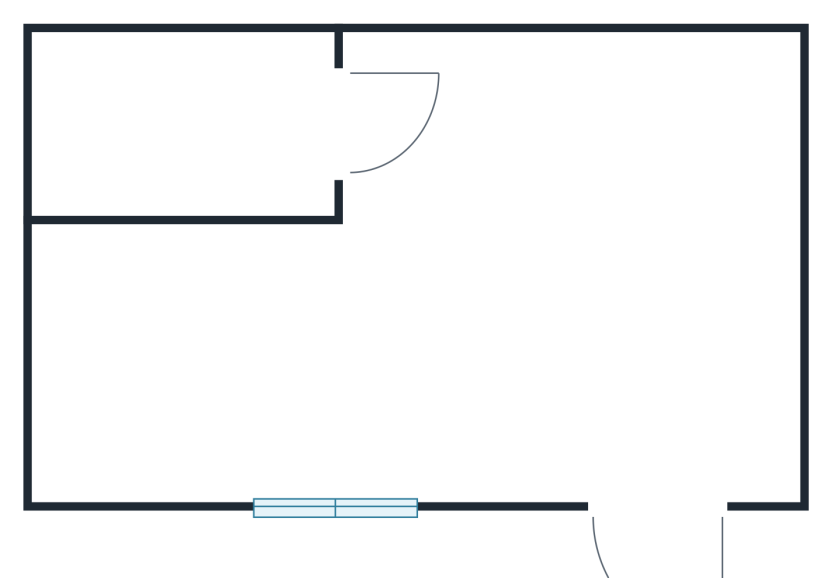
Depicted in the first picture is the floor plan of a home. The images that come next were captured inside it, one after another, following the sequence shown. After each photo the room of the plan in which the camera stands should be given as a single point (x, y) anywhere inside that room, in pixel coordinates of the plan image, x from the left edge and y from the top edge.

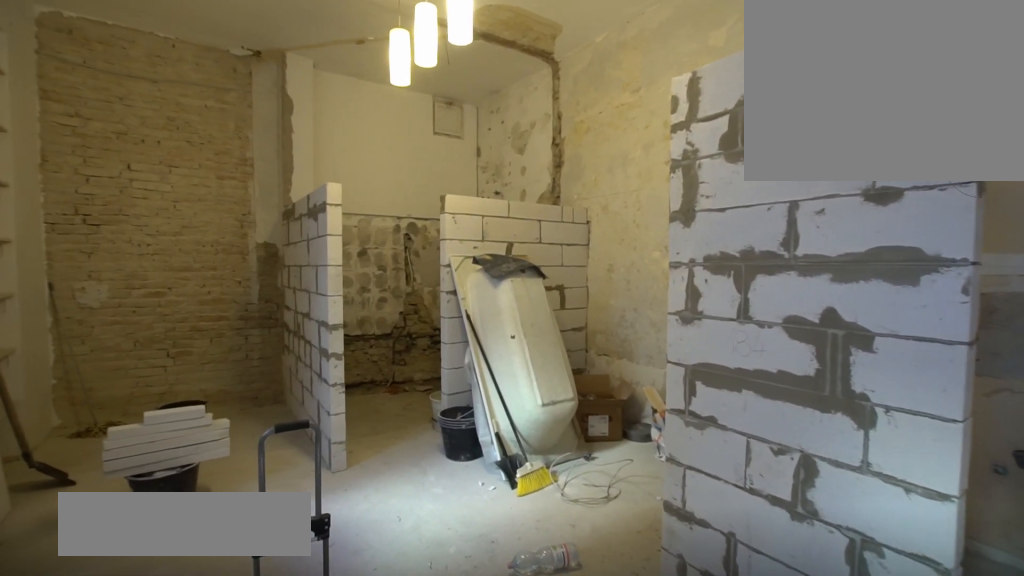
(463, 300)
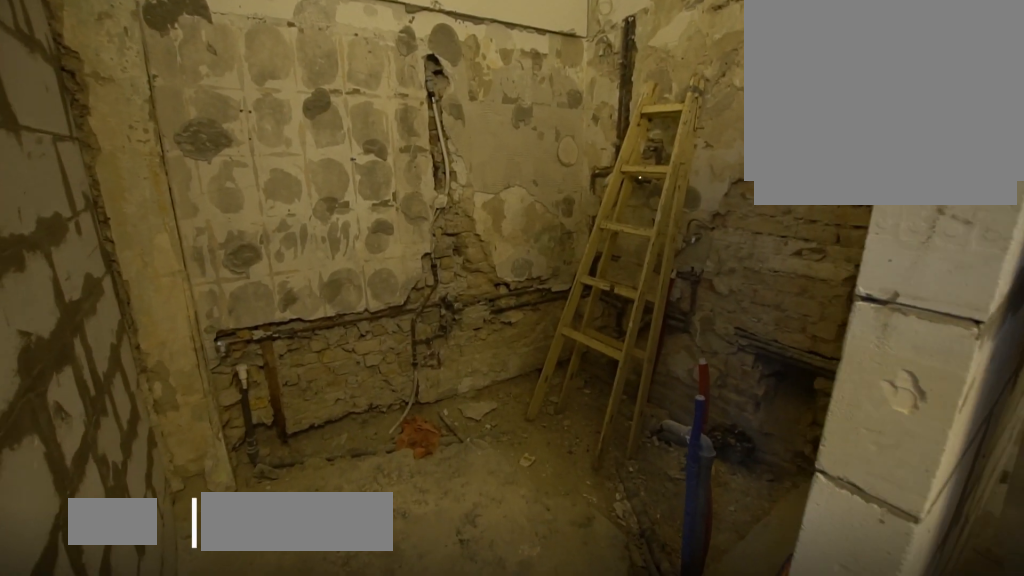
(203, 133)
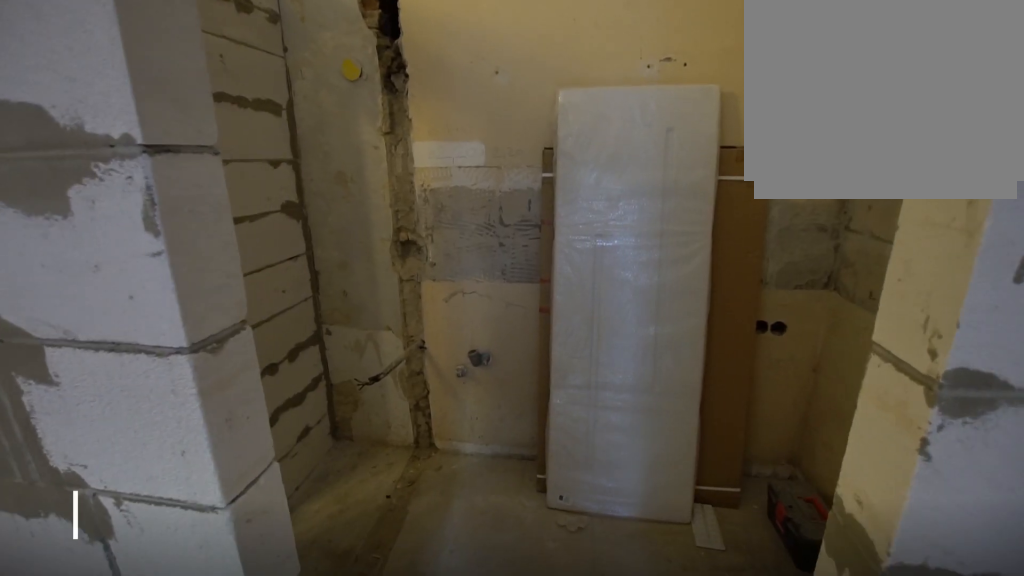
(652, 133)
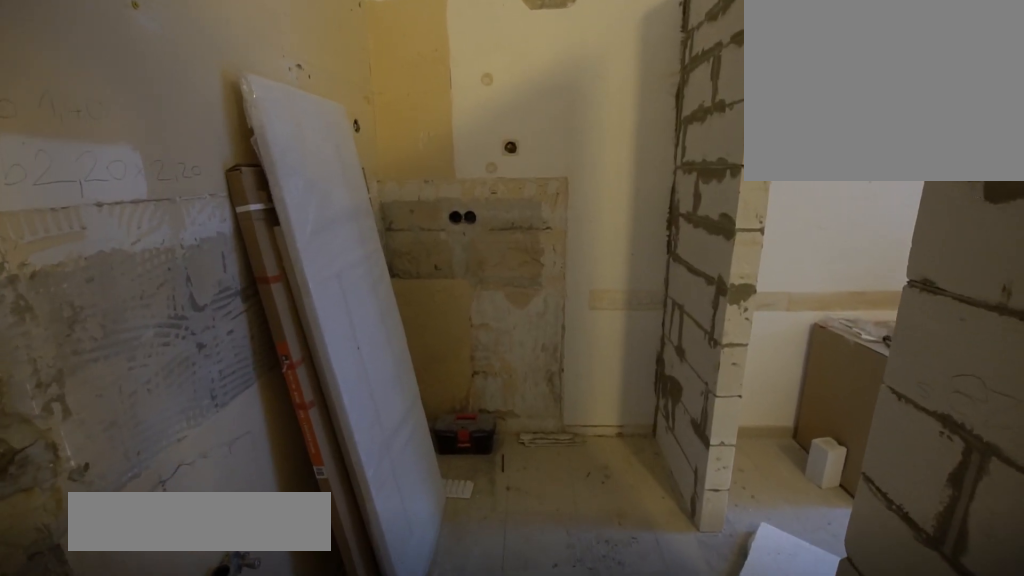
(651, 133)
